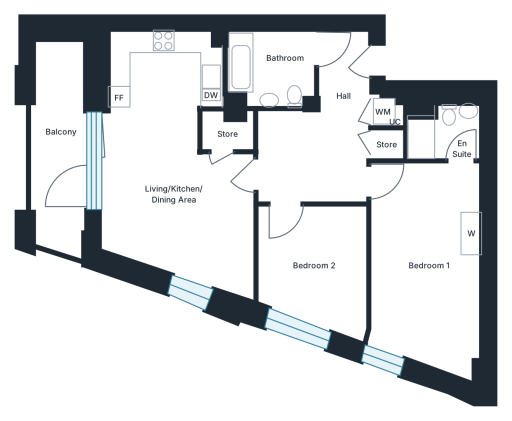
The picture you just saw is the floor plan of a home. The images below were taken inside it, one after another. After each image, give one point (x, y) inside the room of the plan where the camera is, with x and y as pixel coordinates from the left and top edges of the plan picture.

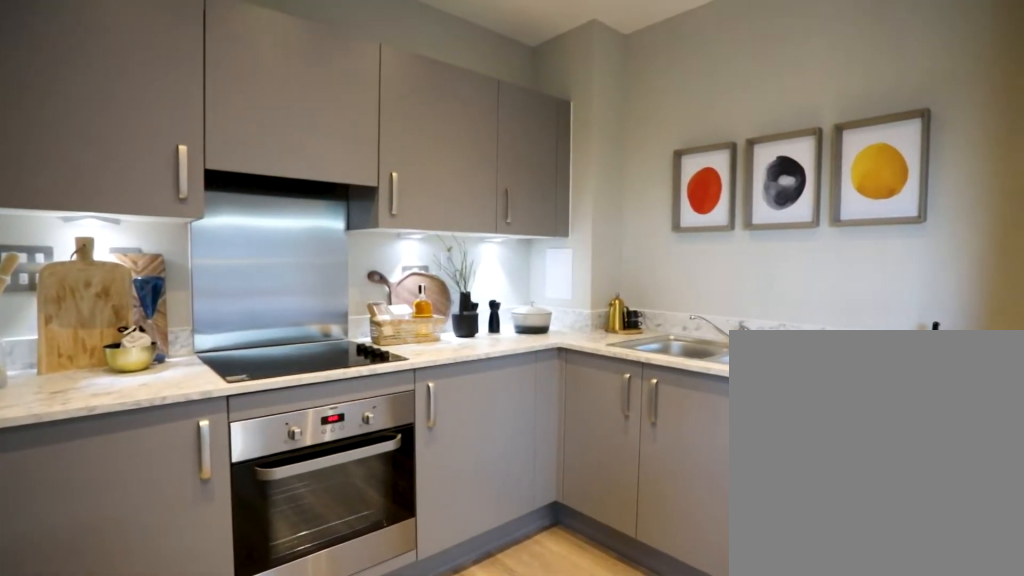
(176, 162)
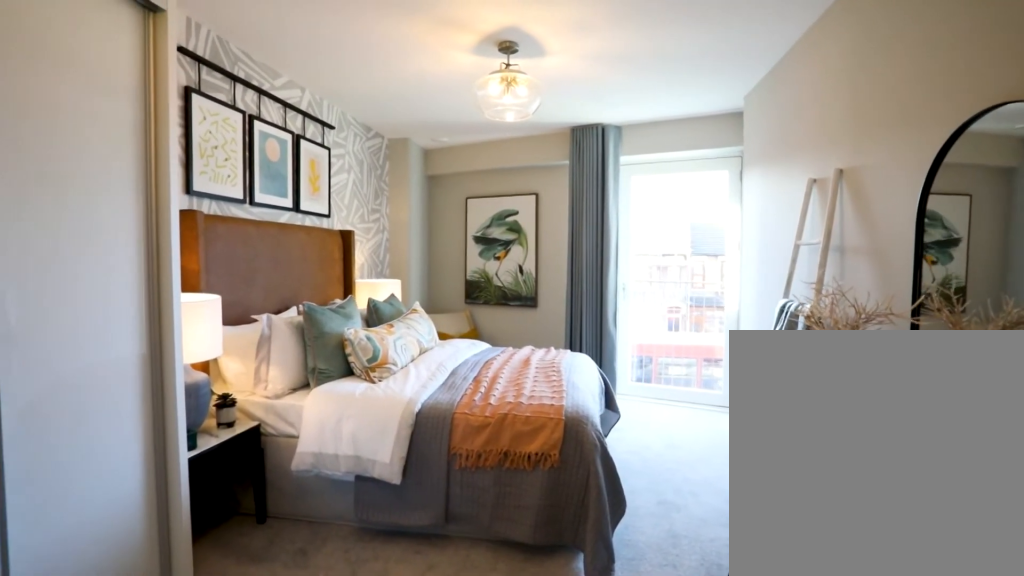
(430, 246)
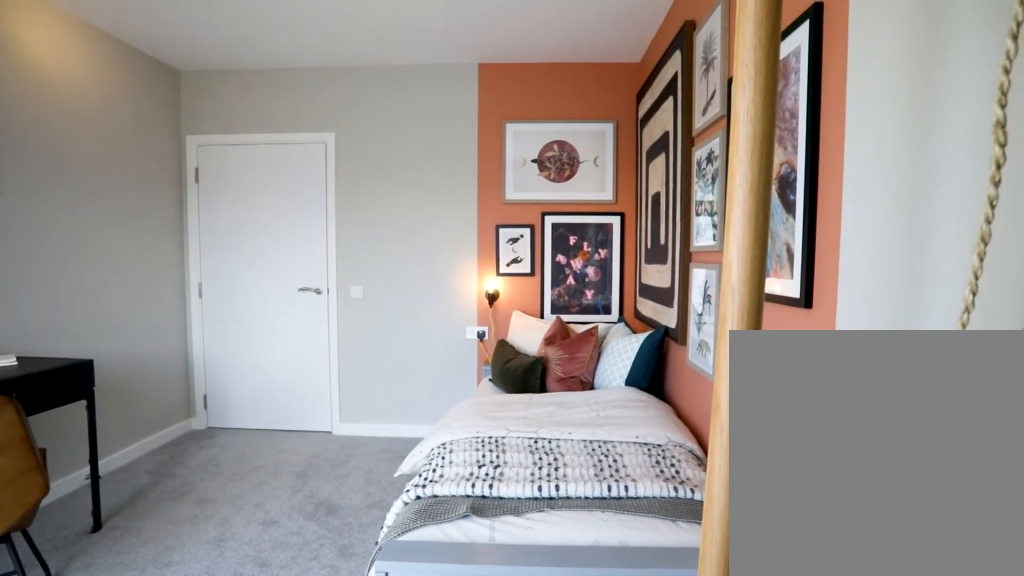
(315, 267)
